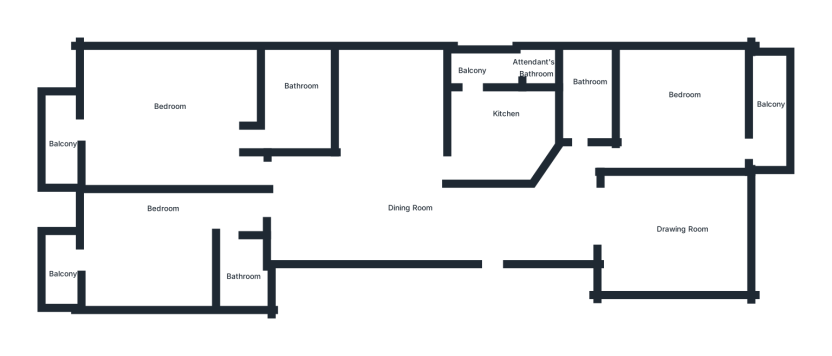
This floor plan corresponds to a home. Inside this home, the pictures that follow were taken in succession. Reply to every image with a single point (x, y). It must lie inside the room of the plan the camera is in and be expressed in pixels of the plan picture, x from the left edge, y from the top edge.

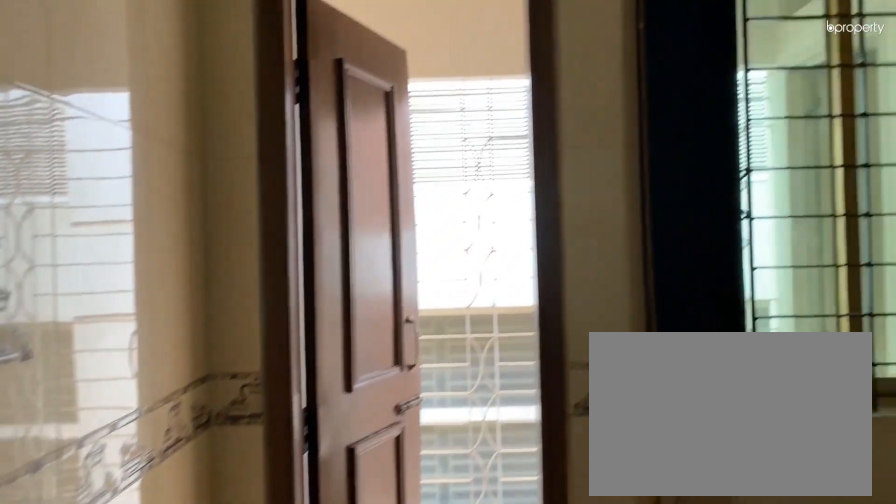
(491, 139)
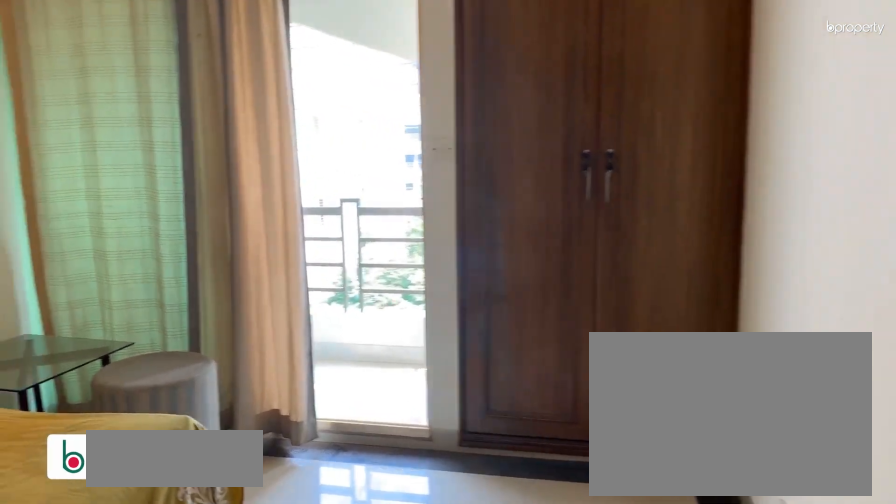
(157, 246)
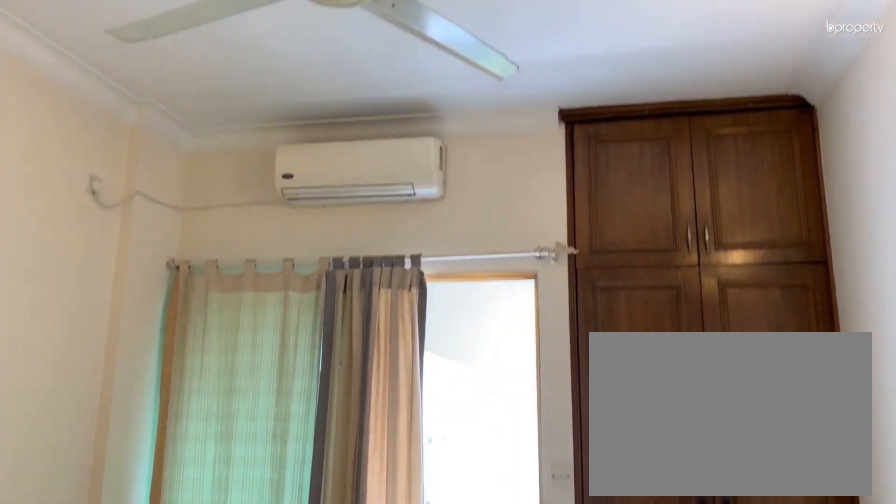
(133, 260)
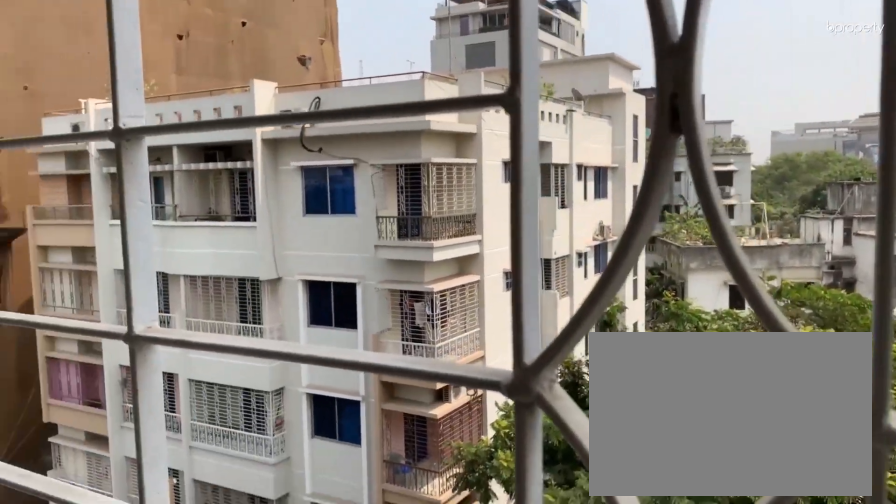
(64, 264)
